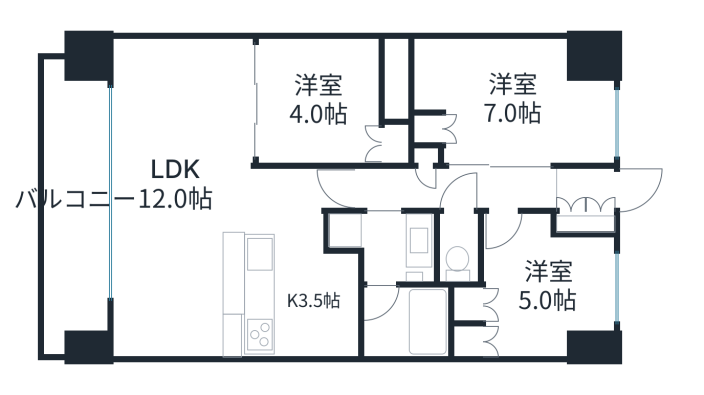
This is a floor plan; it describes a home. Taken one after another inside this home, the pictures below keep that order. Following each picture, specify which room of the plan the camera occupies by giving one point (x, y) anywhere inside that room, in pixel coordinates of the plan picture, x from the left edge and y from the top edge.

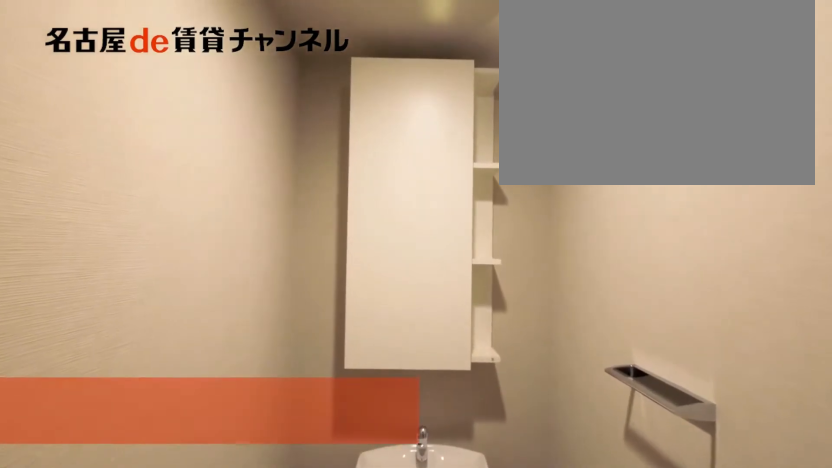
(460, 250)
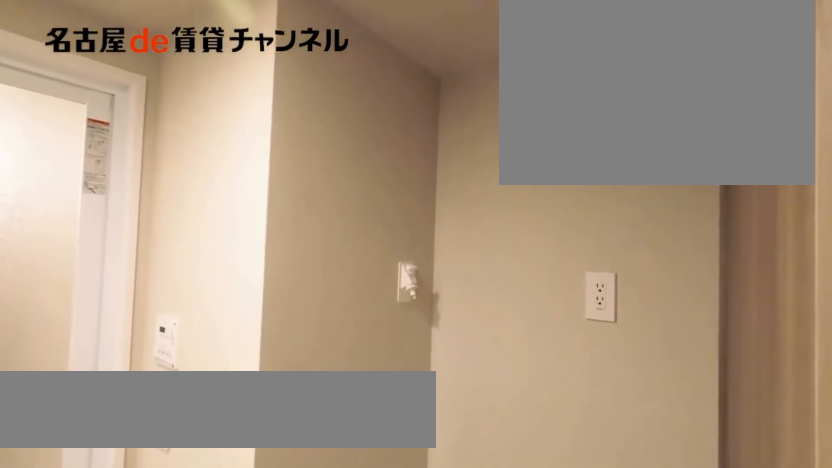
(387, 244)
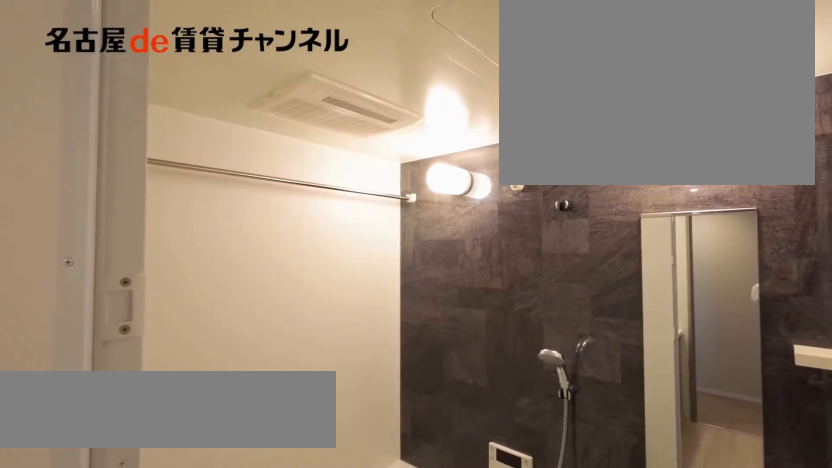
(402, 321)
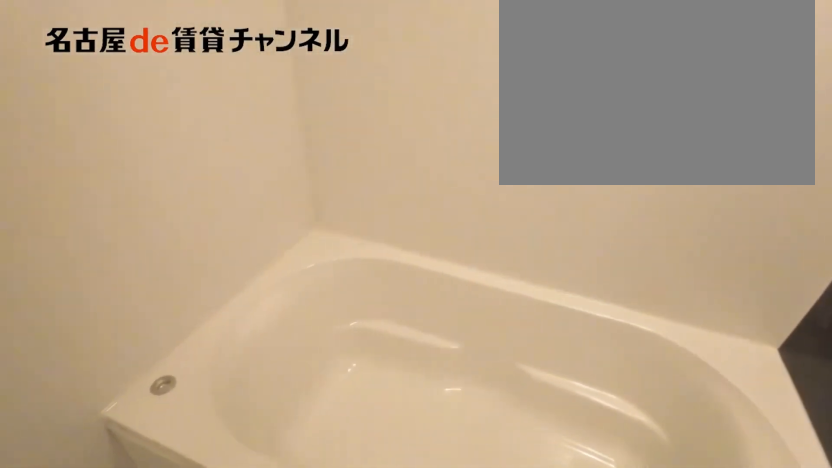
(402, 321)
